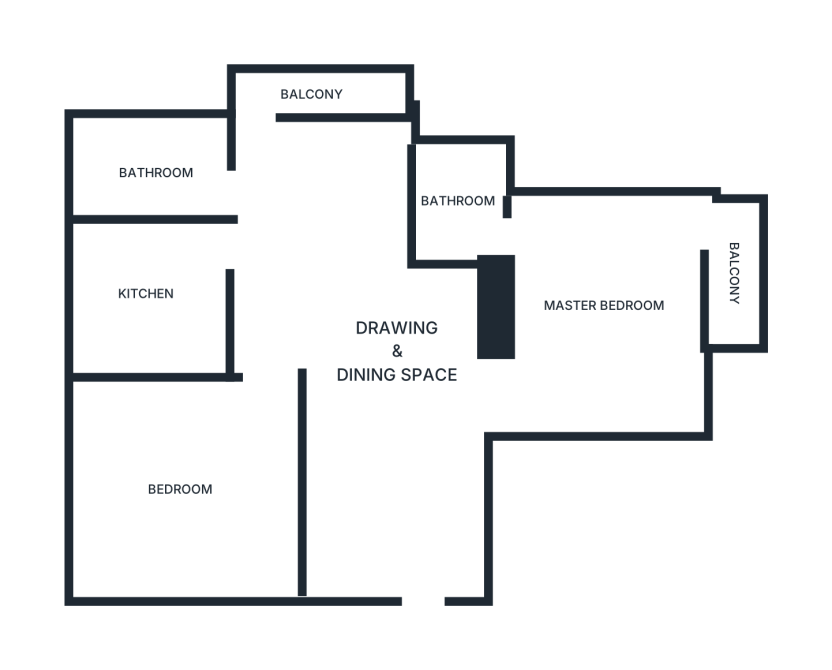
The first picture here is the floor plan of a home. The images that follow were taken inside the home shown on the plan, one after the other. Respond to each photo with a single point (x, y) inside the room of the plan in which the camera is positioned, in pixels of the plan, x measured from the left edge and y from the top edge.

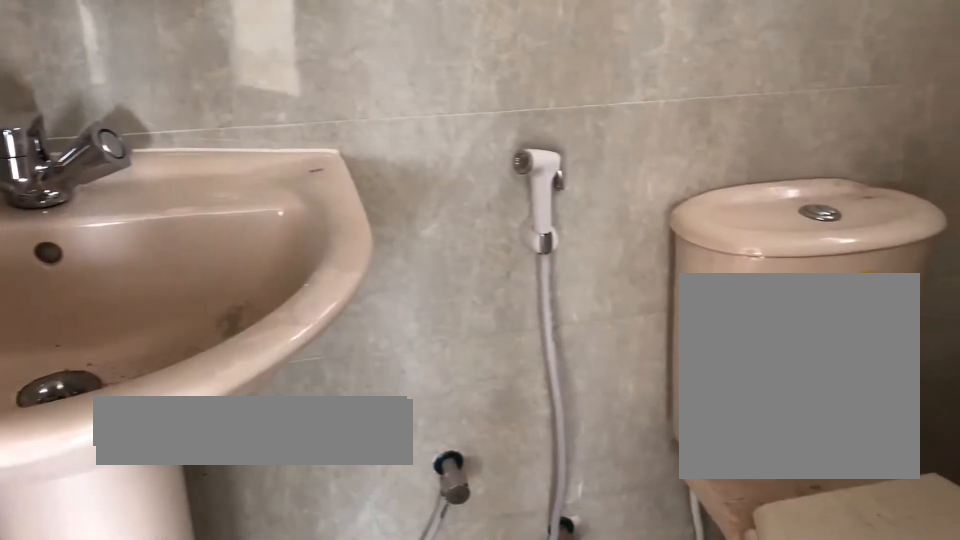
(456, 204)
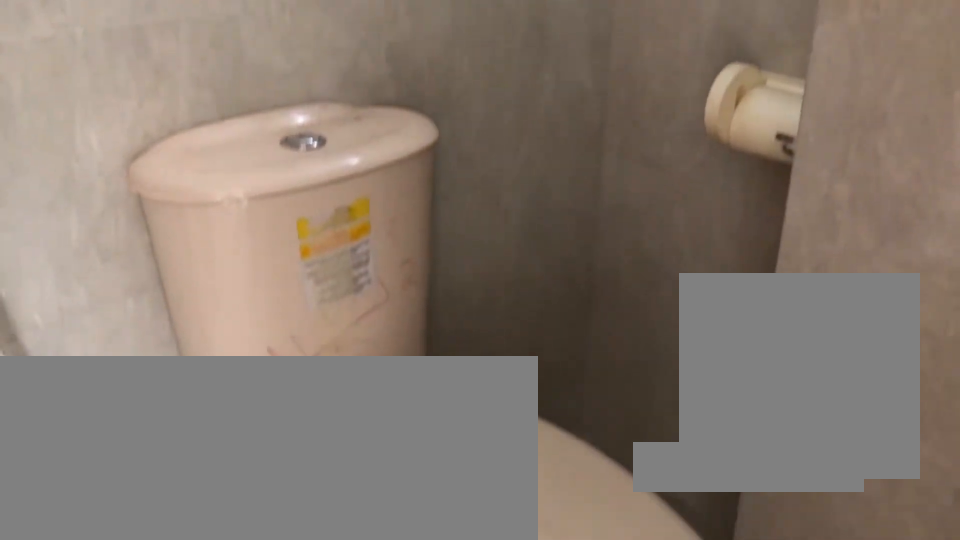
(456, 204)
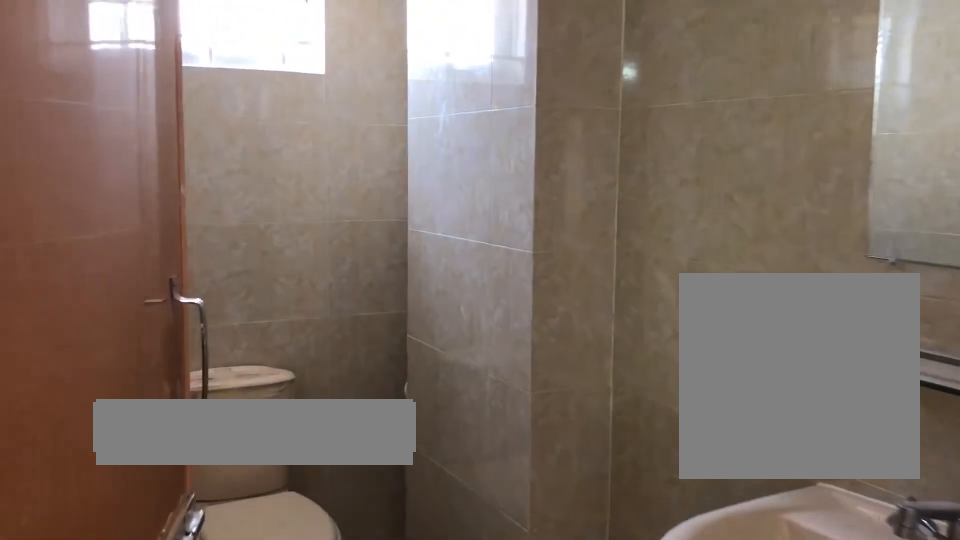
(161, 176)
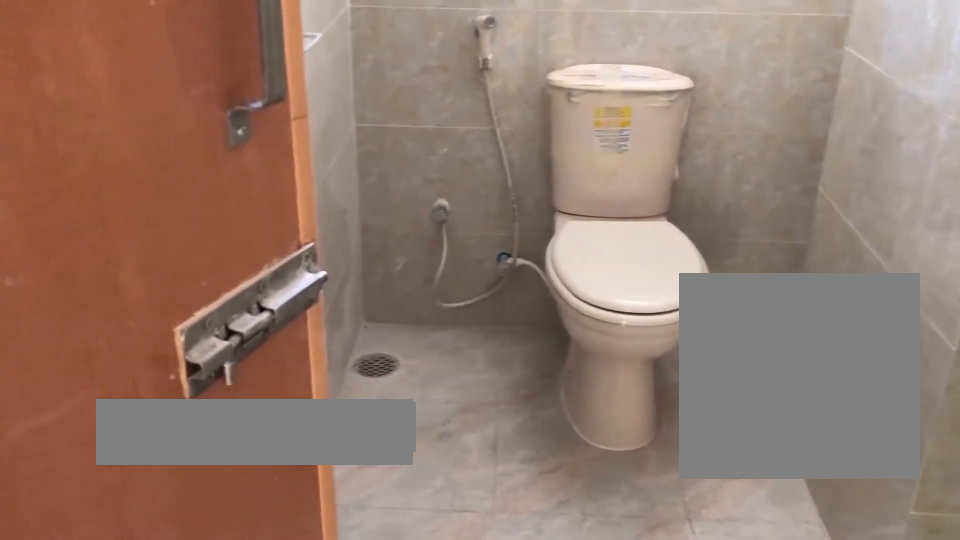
(161, 176)
